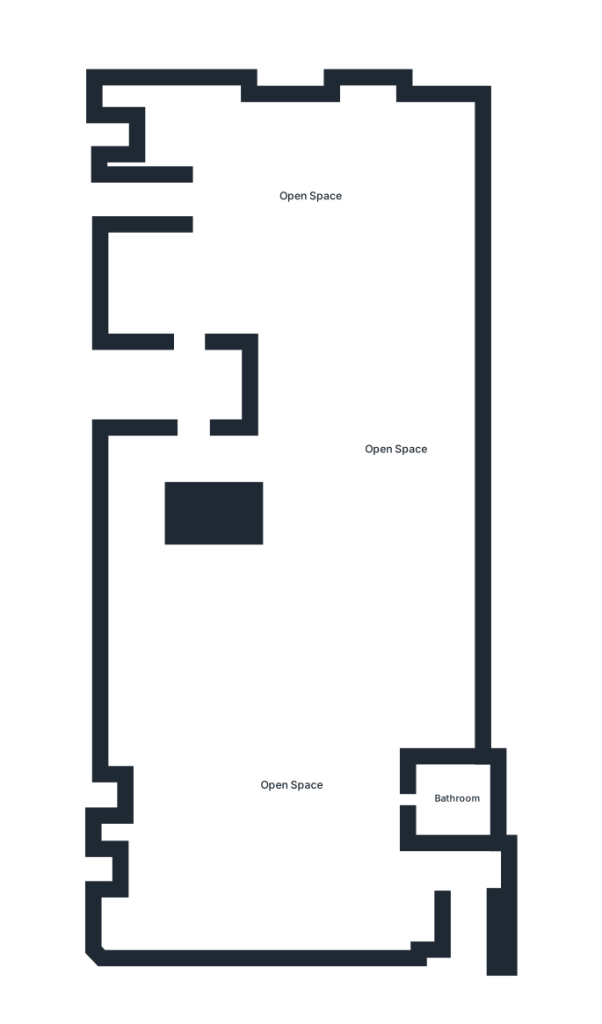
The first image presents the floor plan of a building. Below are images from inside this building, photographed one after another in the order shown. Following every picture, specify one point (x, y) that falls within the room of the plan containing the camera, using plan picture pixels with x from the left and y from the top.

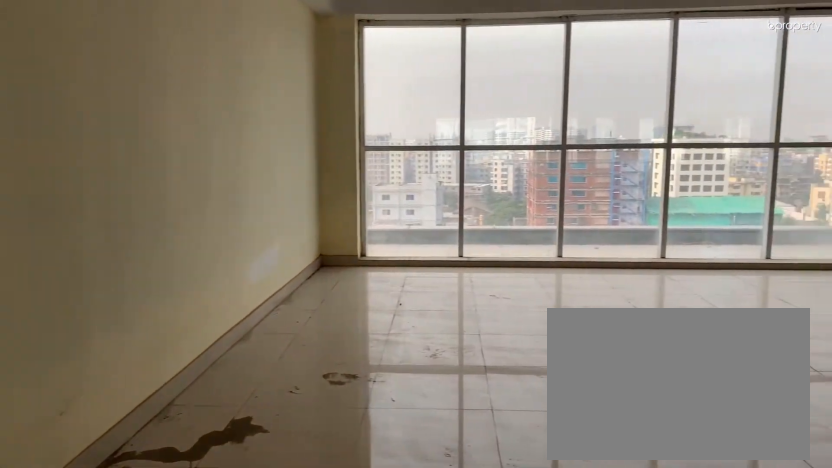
(312, 196)
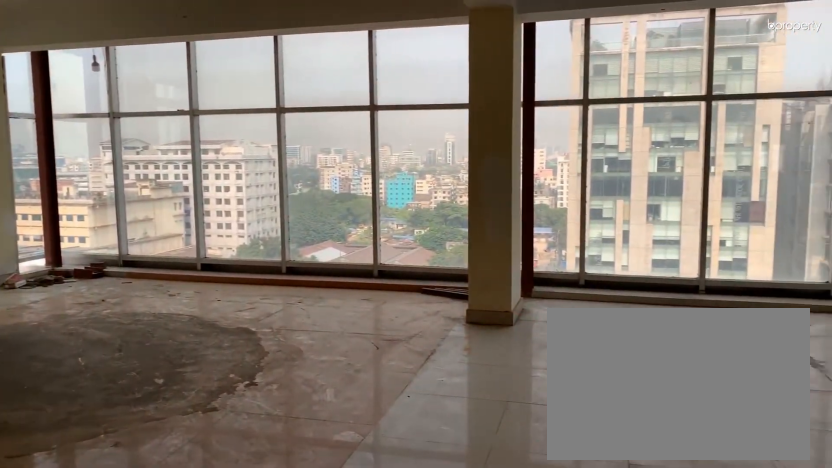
(312, 196)
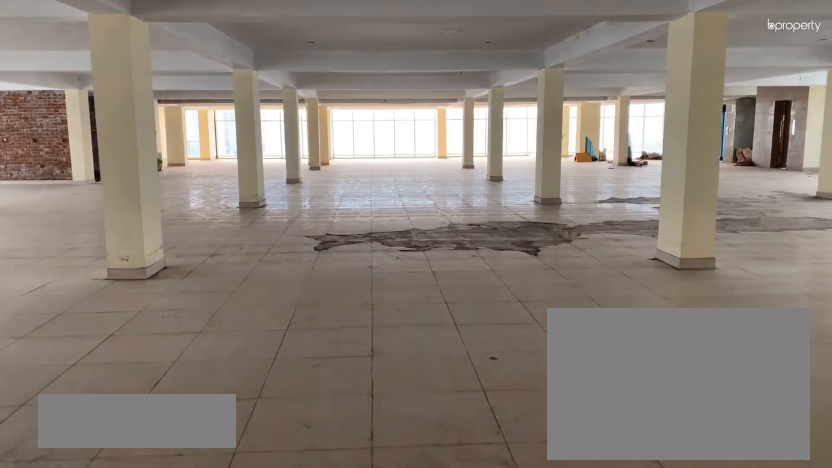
(394, 450)
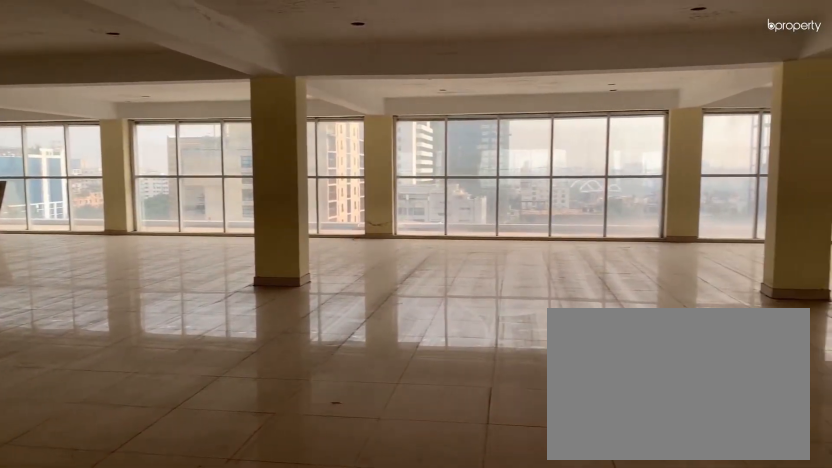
(394, 450)
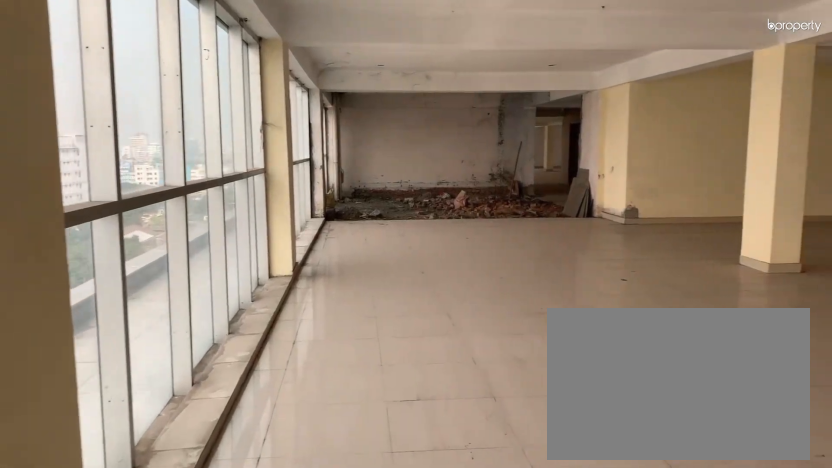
(290, 786)
